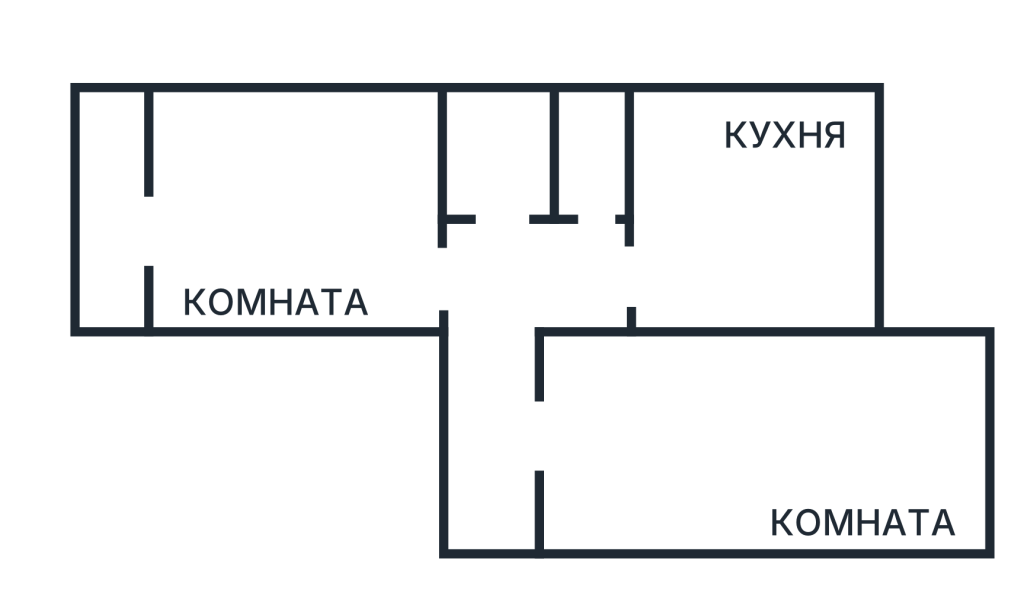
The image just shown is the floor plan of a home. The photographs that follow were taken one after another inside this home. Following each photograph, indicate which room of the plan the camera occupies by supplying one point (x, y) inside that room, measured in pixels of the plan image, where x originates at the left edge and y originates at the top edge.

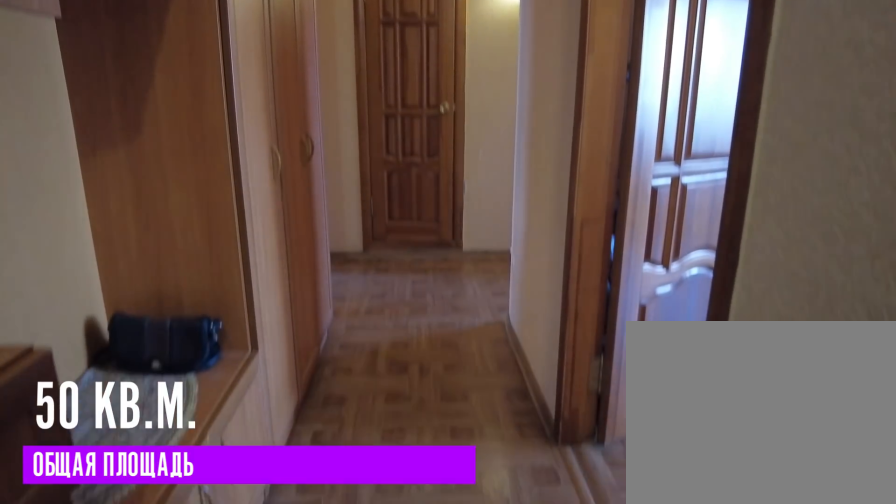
(504, 508)
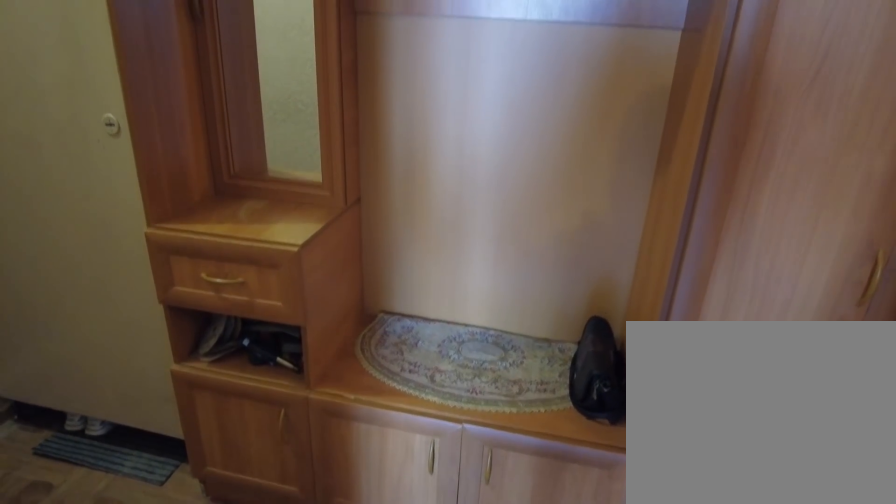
(504, 508)
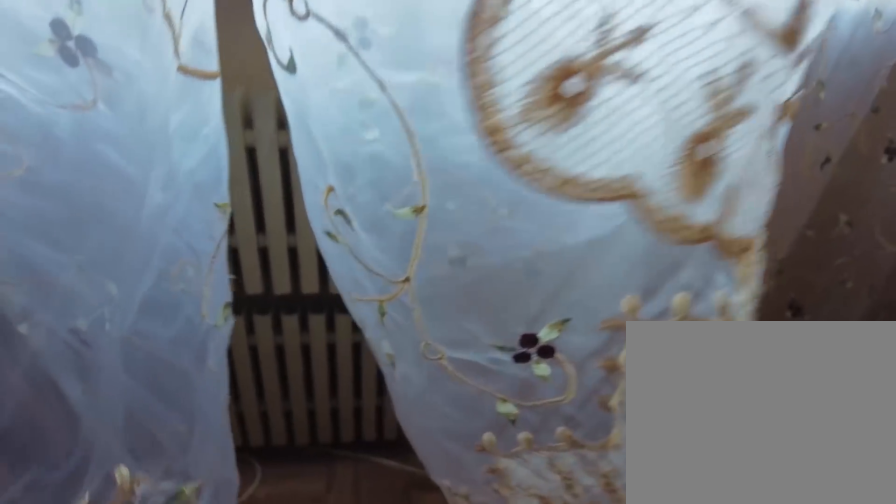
(669, 481)
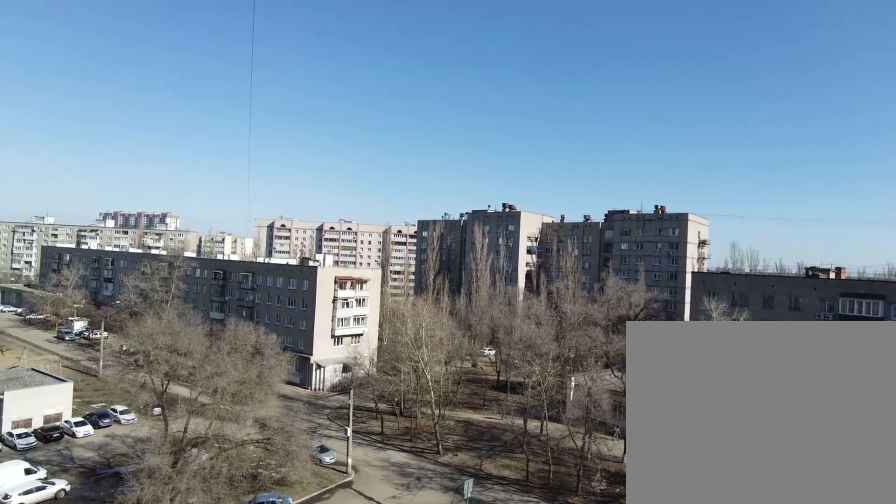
(669, 481)
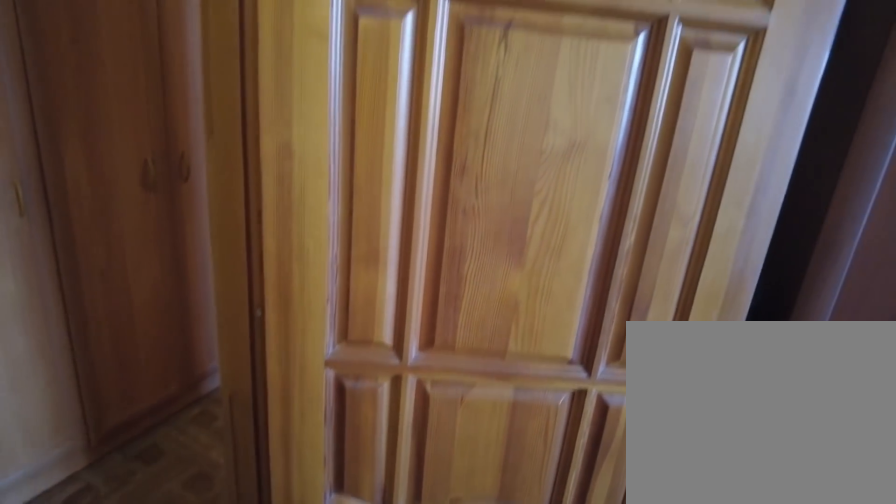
(546, 455)
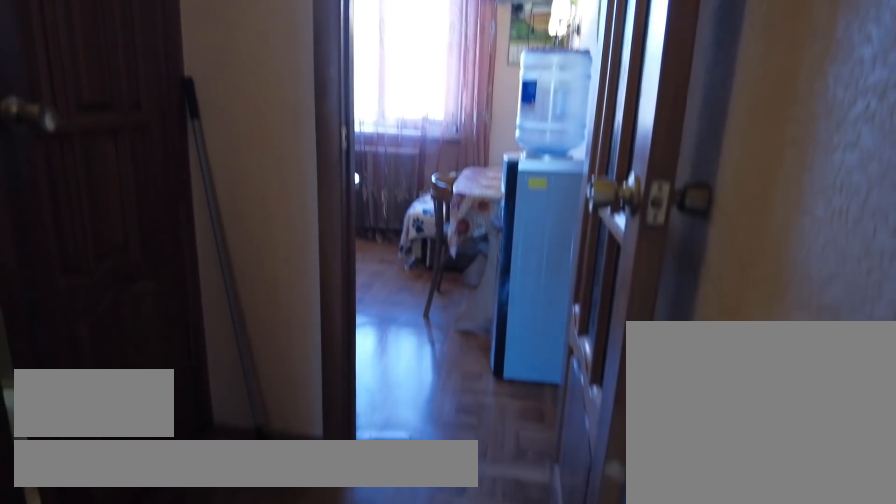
(503, 361)
